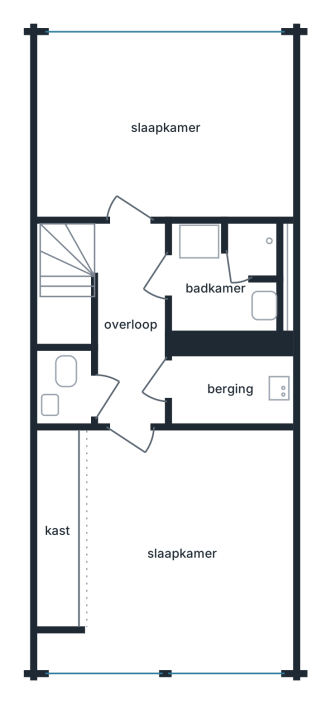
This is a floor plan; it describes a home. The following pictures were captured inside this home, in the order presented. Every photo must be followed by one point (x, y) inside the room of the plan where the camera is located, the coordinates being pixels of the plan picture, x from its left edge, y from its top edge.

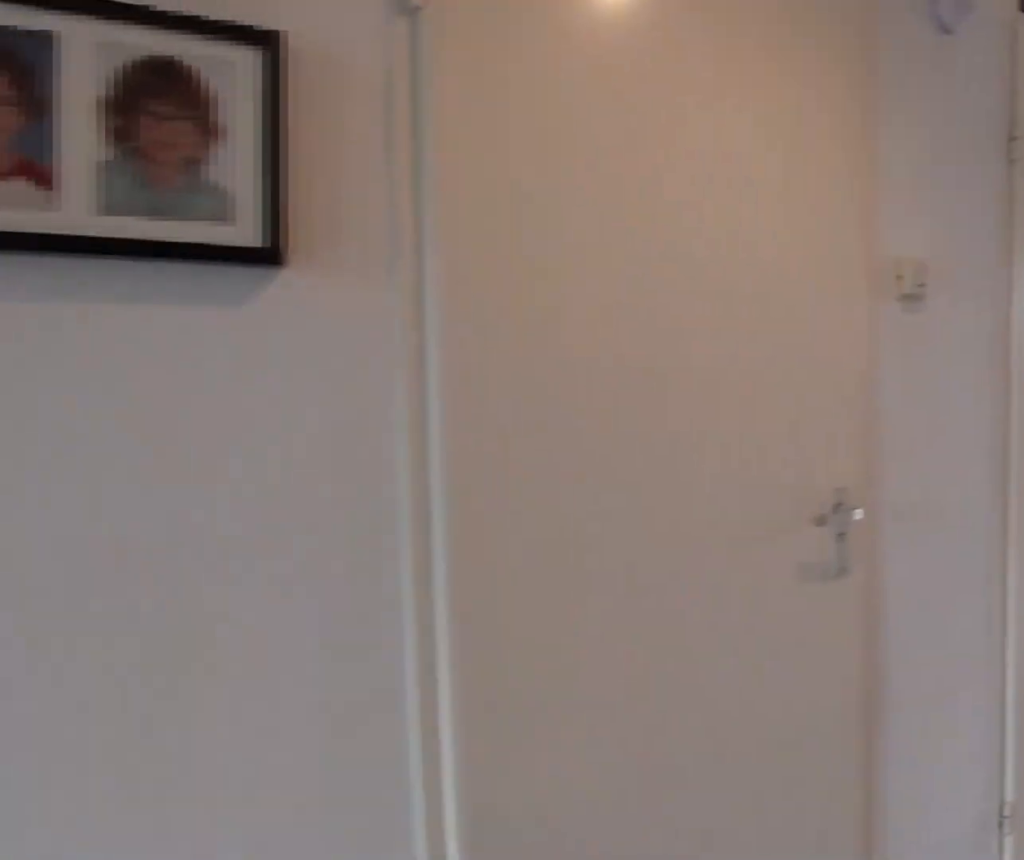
(122, 286)
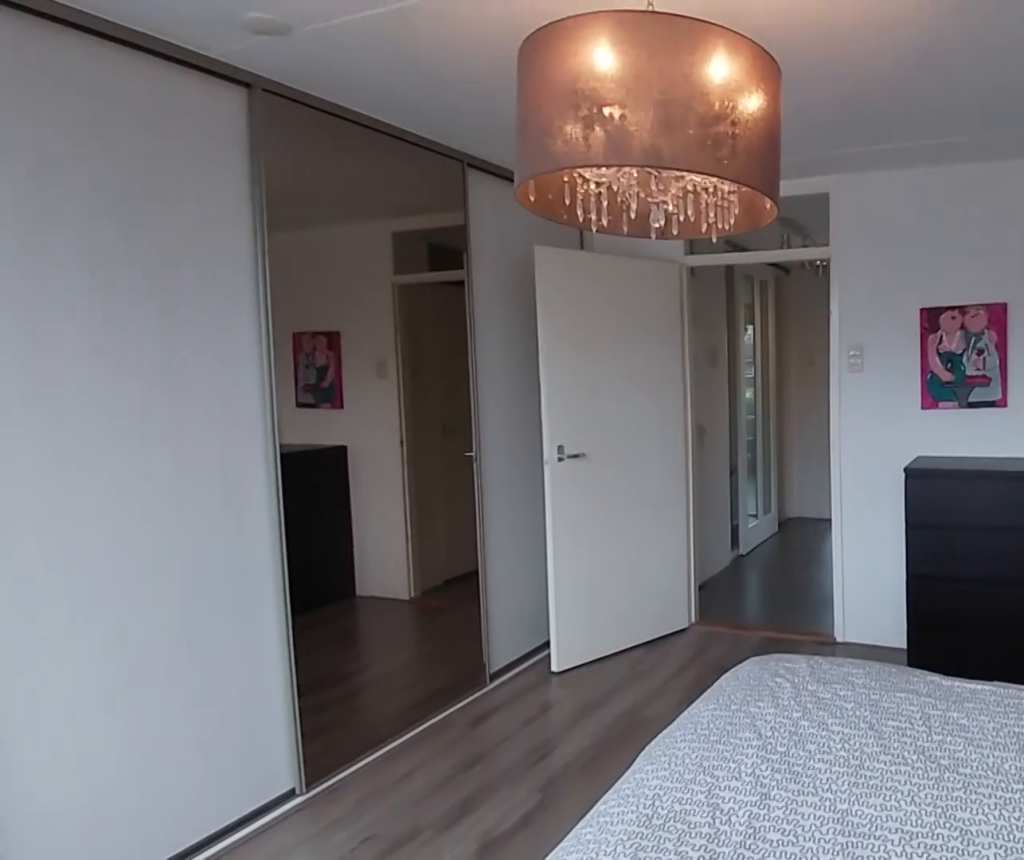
(59, 653)
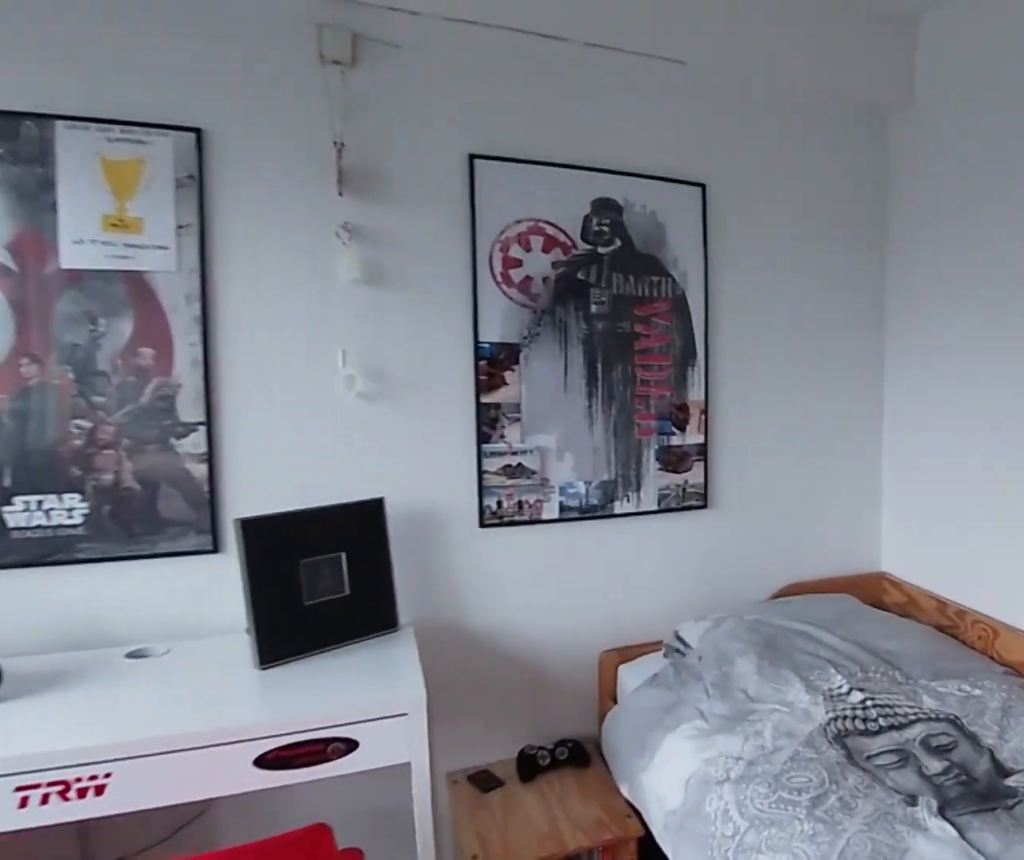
(165, 126)
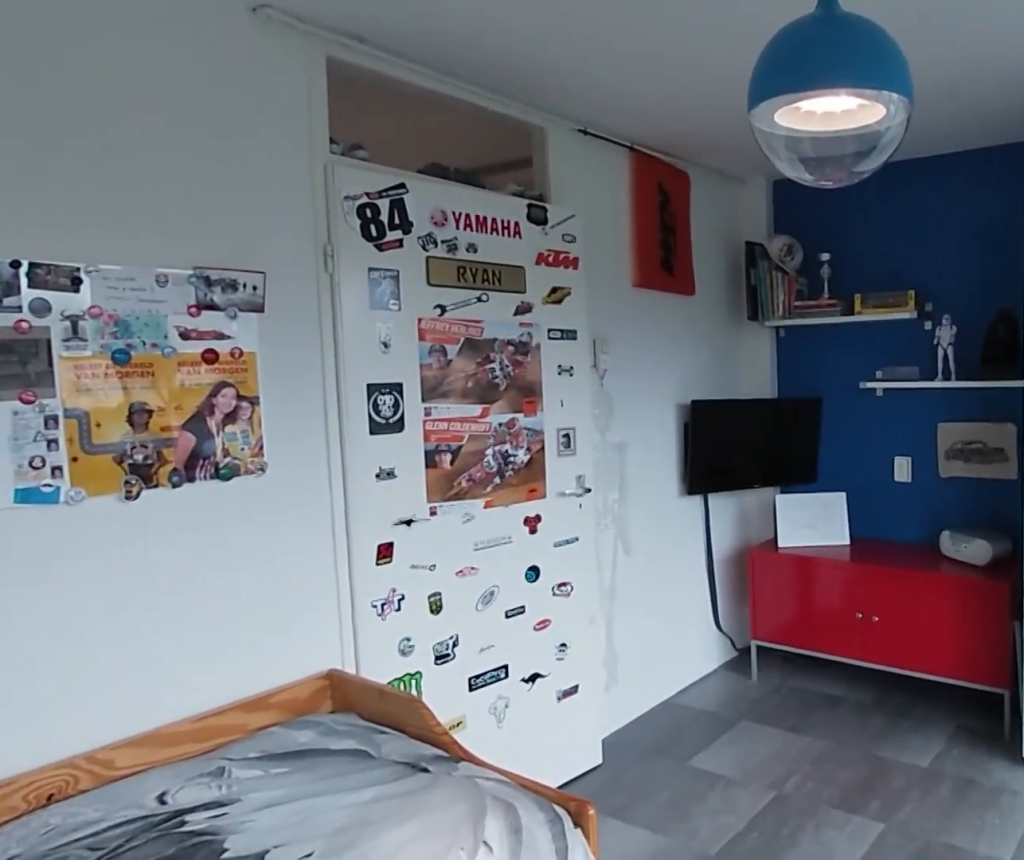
(165, 126)
